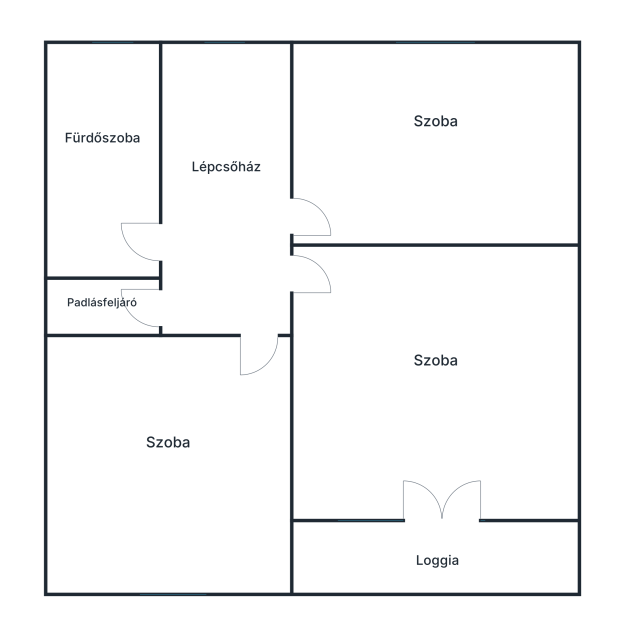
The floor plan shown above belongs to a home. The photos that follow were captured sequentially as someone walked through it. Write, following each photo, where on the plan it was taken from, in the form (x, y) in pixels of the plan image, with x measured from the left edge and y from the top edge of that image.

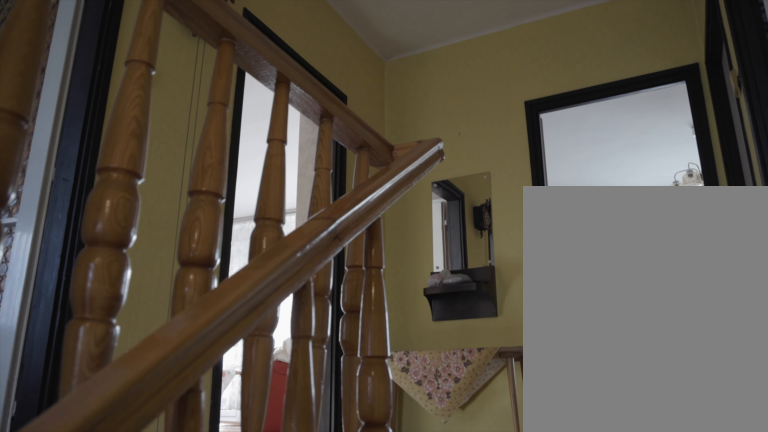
(204, 190)
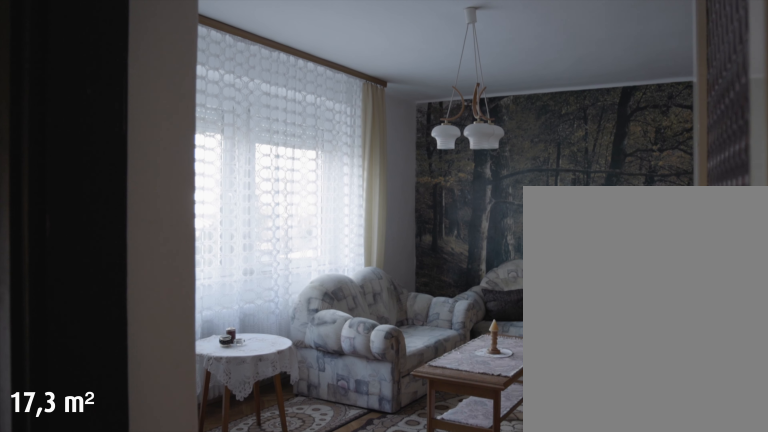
(276, 225)
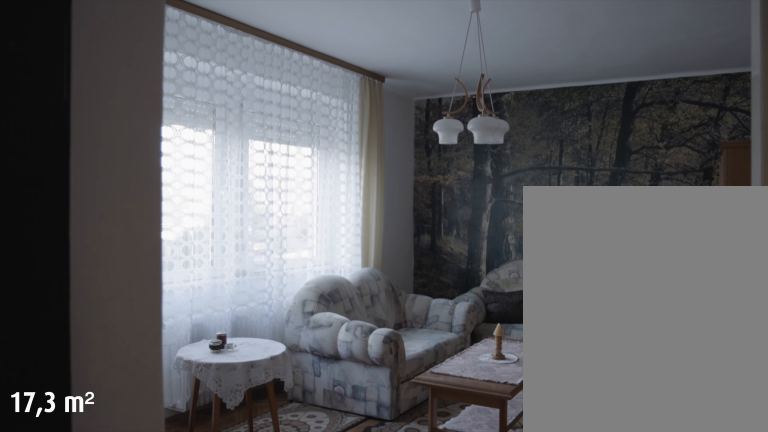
(297, 223)
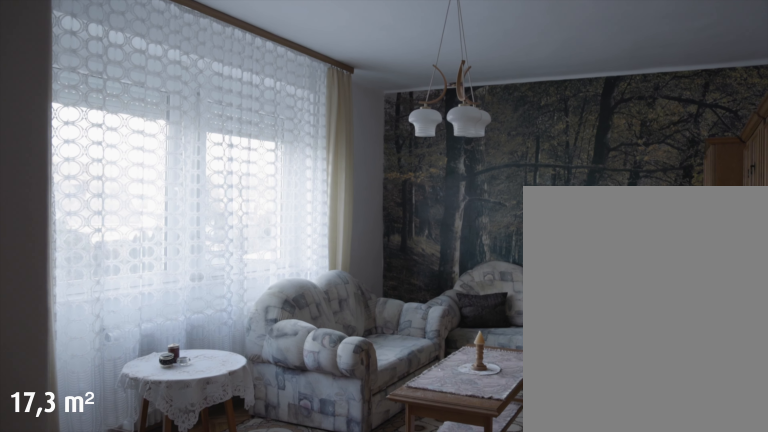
(314, 204)
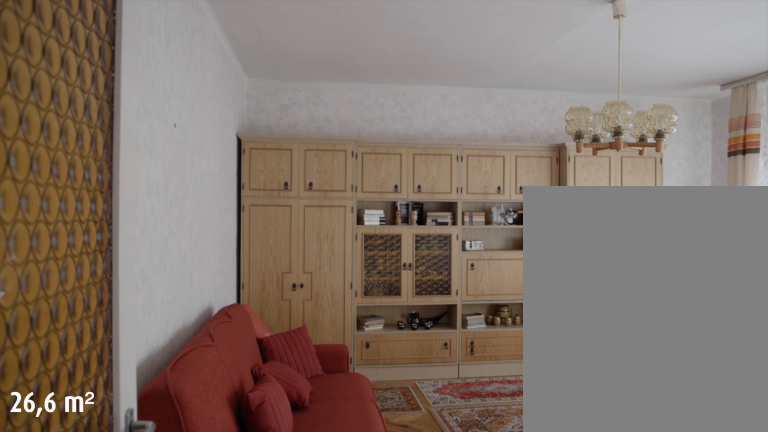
(293, 276)
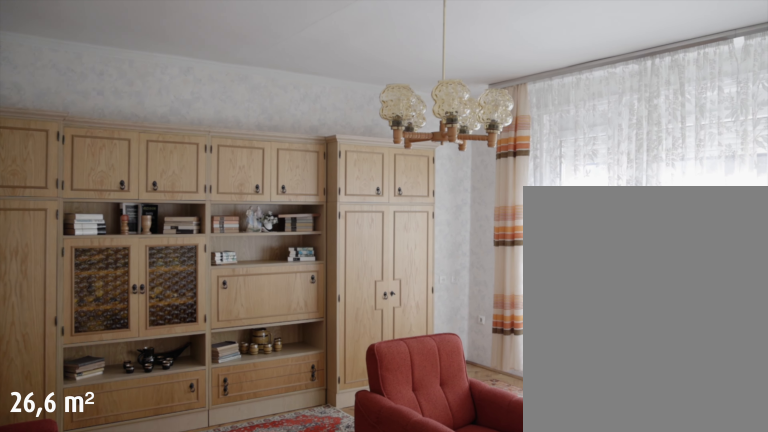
(357, 276)
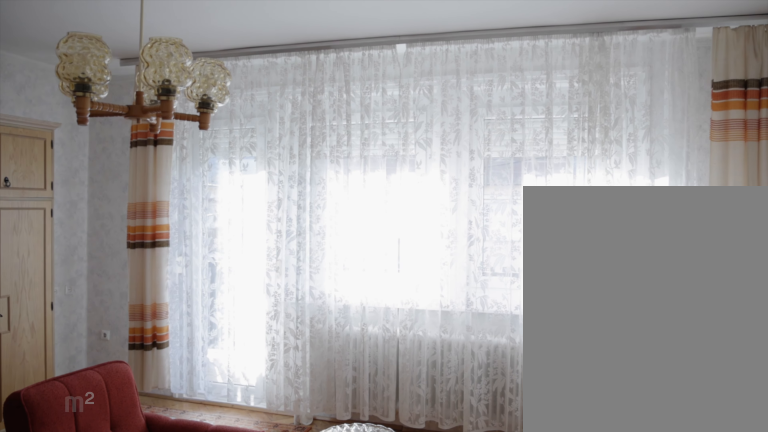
(425, 276)
